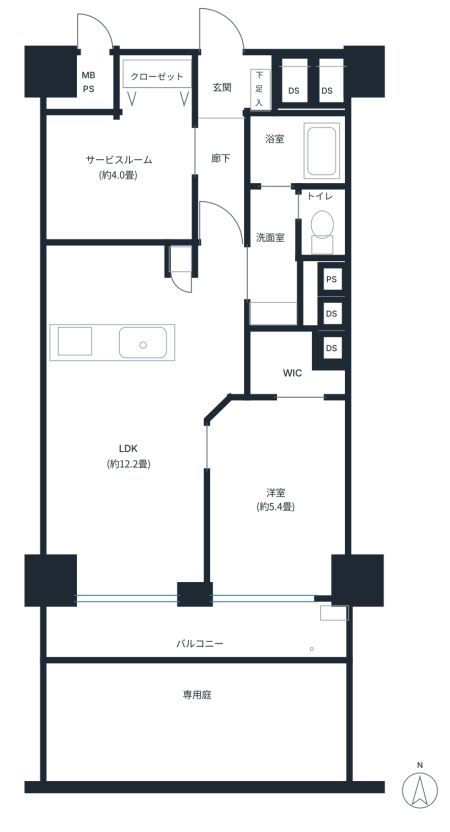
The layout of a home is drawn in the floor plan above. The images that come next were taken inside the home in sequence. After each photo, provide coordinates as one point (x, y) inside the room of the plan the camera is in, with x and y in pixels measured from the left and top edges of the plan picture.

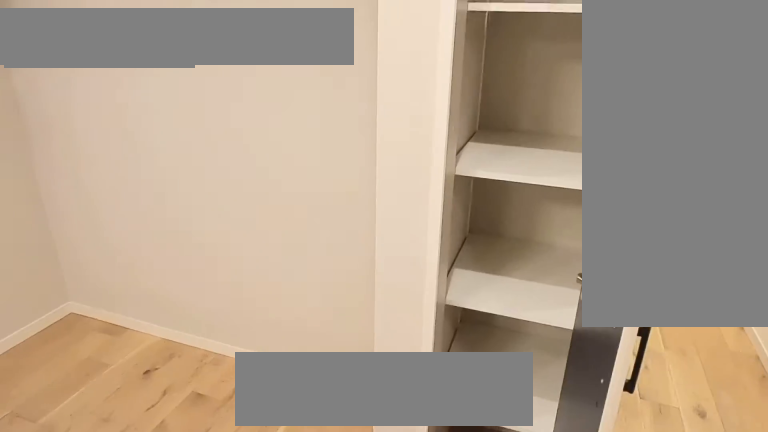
(119, 286)
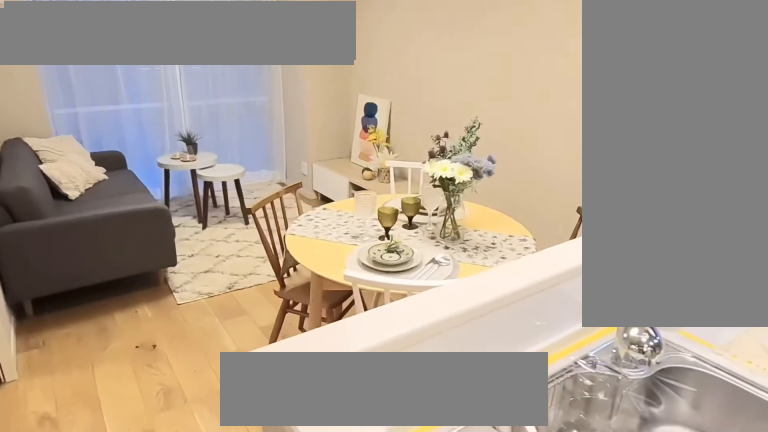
(132, 465)
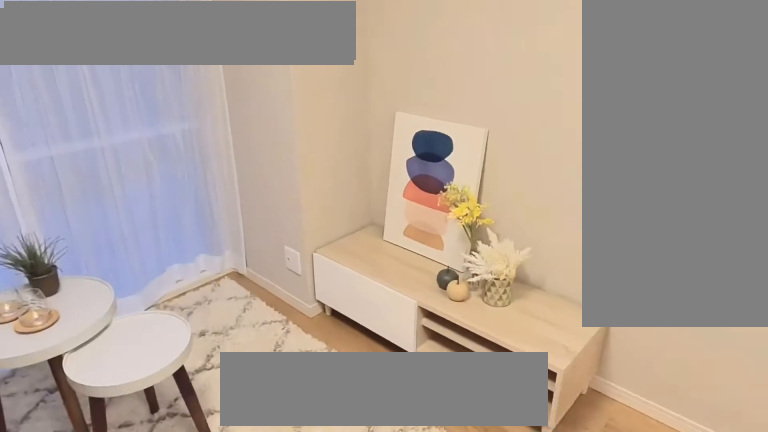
(132, 465)
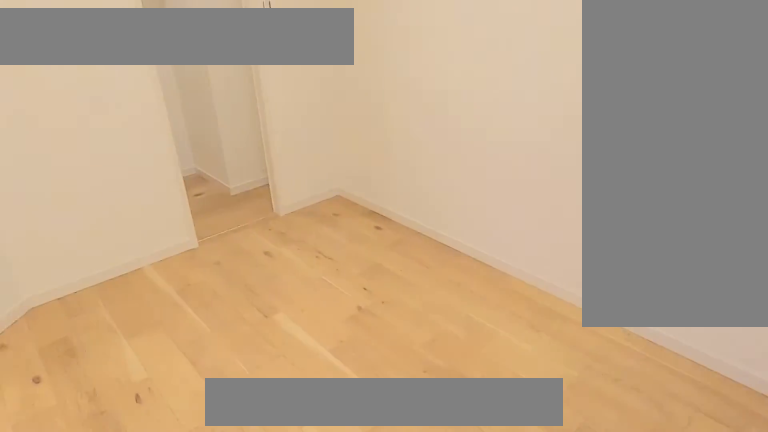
(285, 495)
